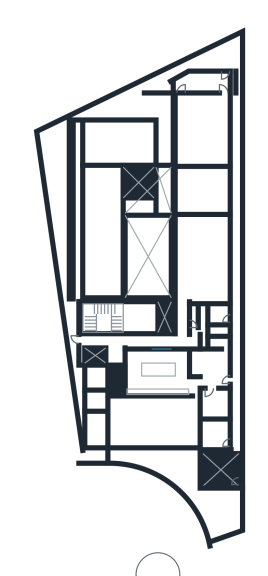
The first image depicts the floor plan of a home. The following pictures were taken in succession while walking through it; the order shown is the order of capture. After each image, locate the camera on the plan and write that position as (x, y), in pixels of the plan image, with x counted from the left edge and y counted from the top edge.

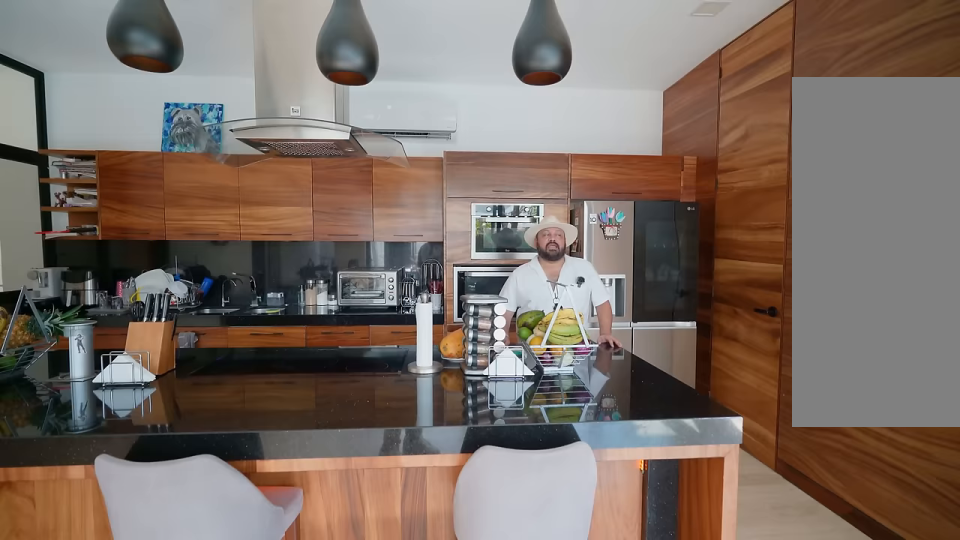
(135, 357)
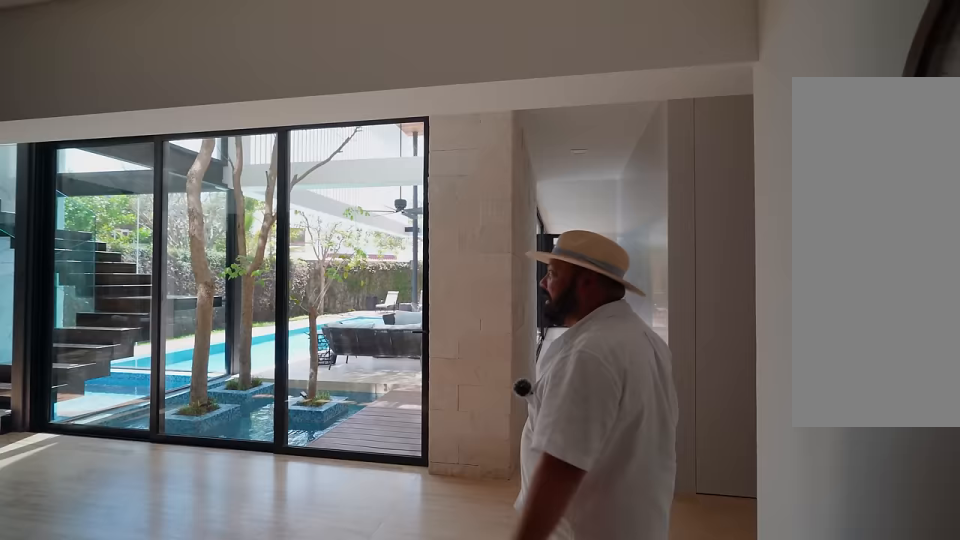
(182, 353)
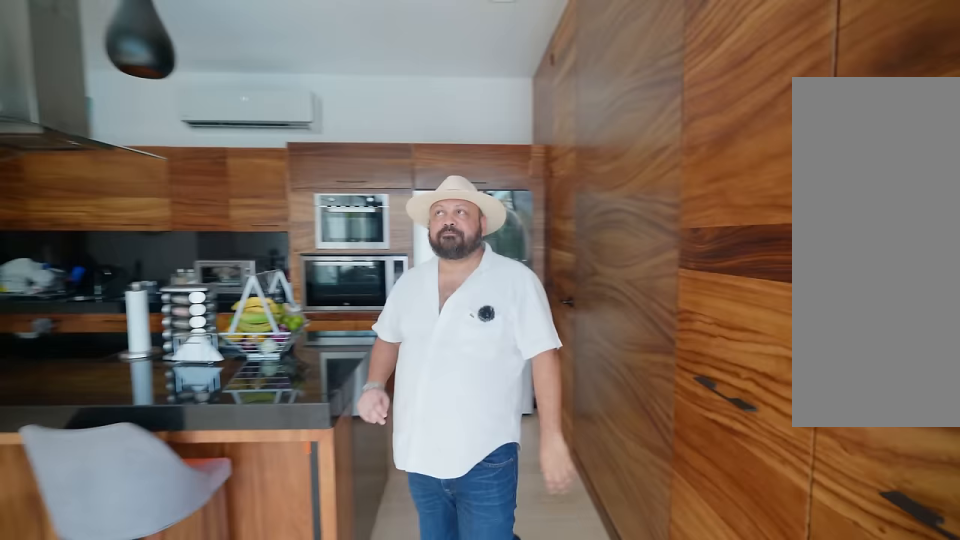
(133, 370)
